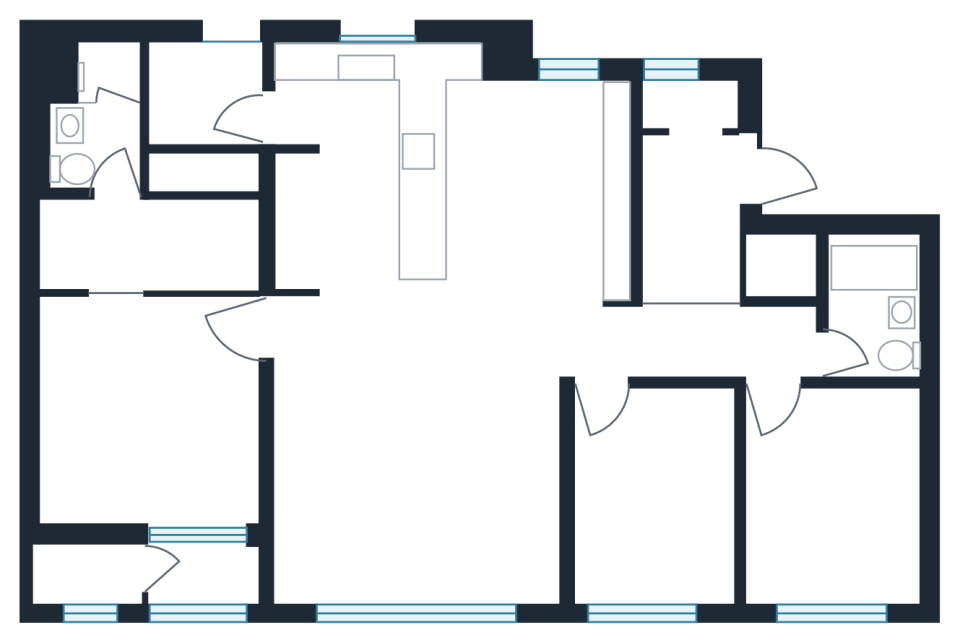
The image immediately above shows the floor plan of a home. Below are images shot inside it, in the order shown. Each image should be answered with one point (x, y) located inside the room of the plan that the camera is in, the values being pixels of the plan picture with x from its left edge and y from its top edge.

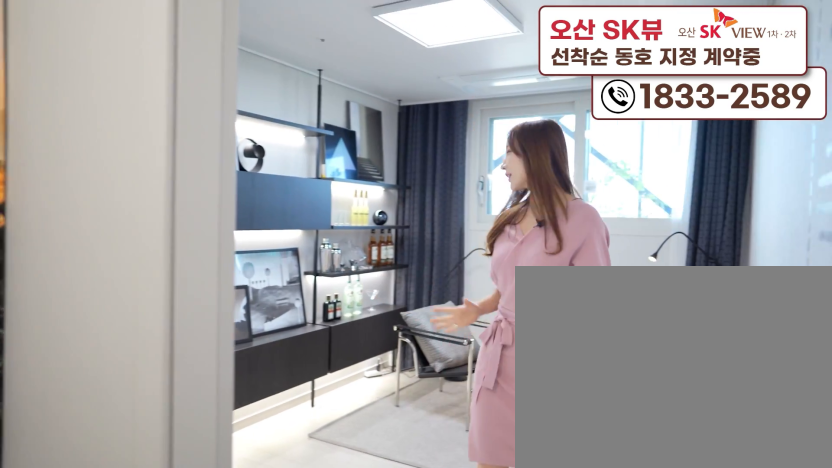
(824, 547)
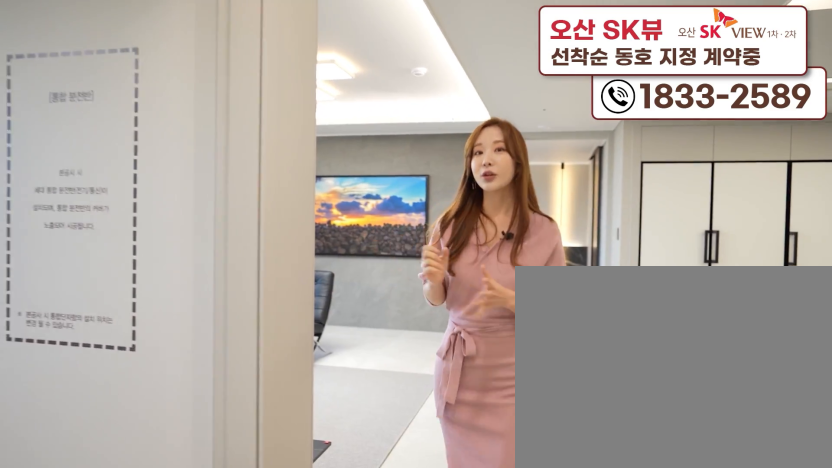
(421, 529)
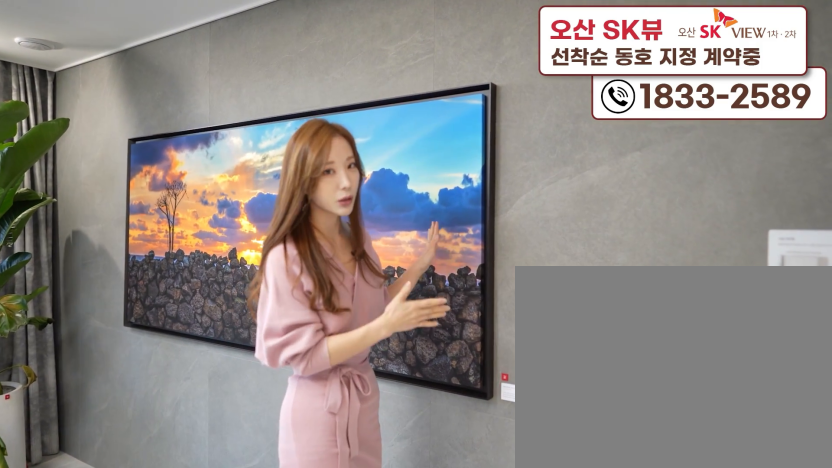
(421, 529)
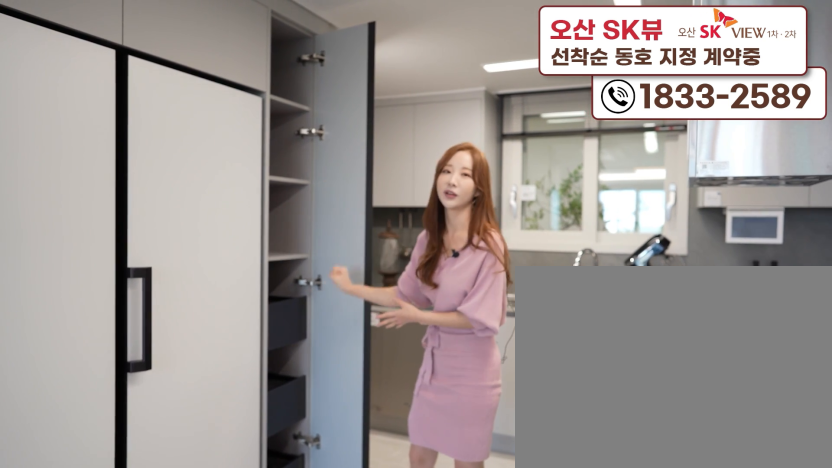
(382, 304)
